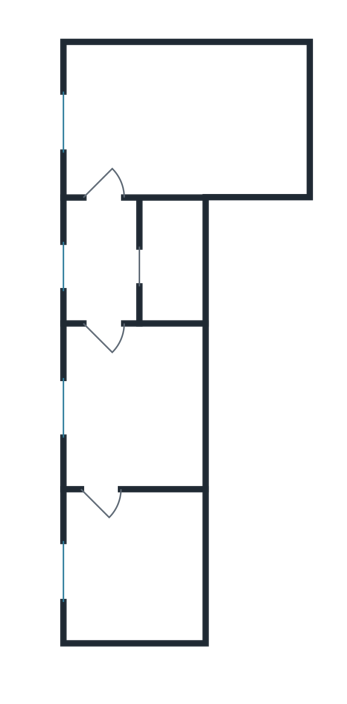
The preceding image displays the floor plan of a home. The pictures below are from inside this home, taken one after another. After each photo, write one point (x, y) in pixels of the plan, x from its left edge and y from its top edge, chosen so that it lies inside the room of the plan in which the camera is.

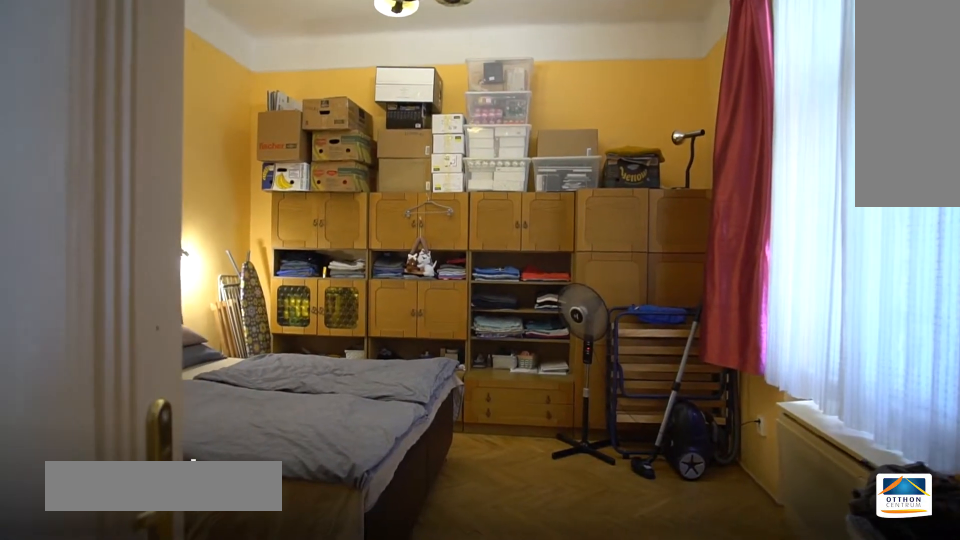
(144, 566)
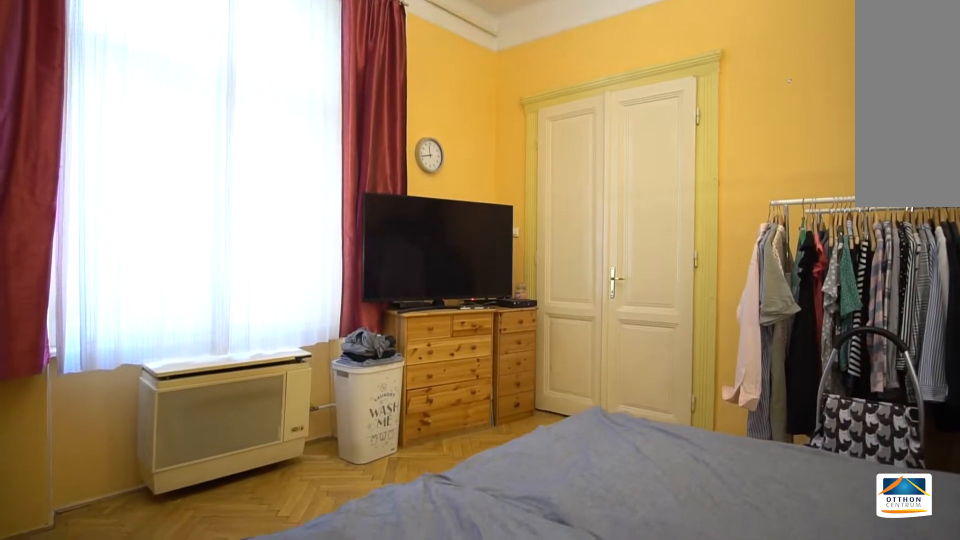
(144, 566)
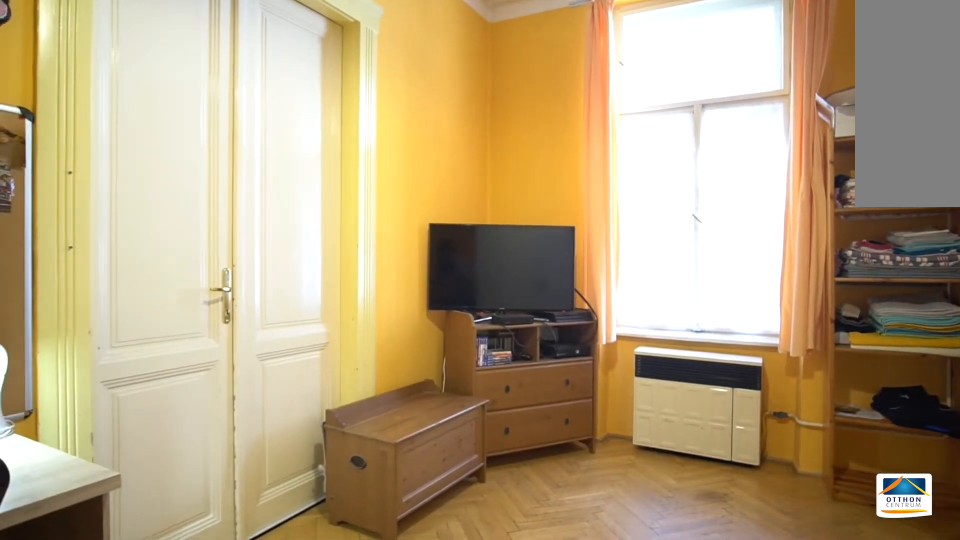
(145, 409)
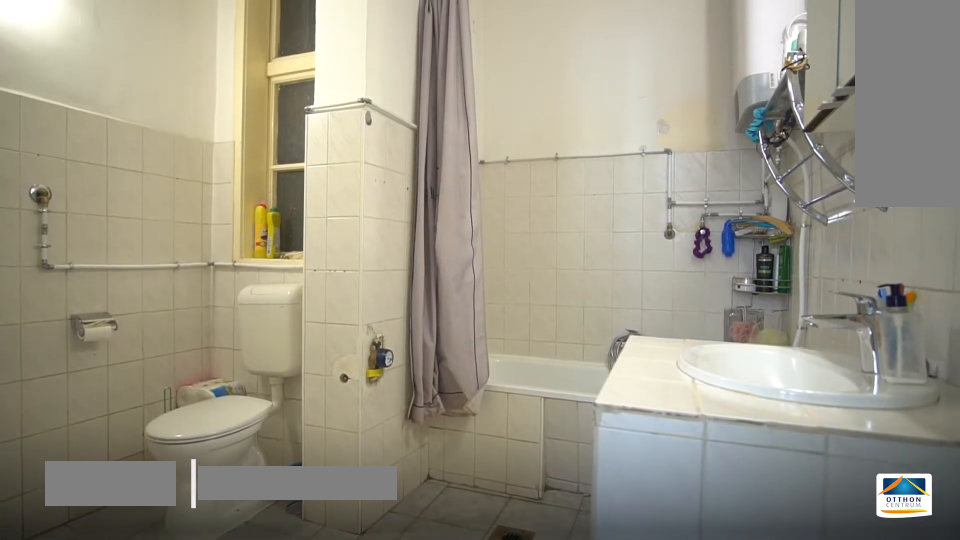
(173, 263)
